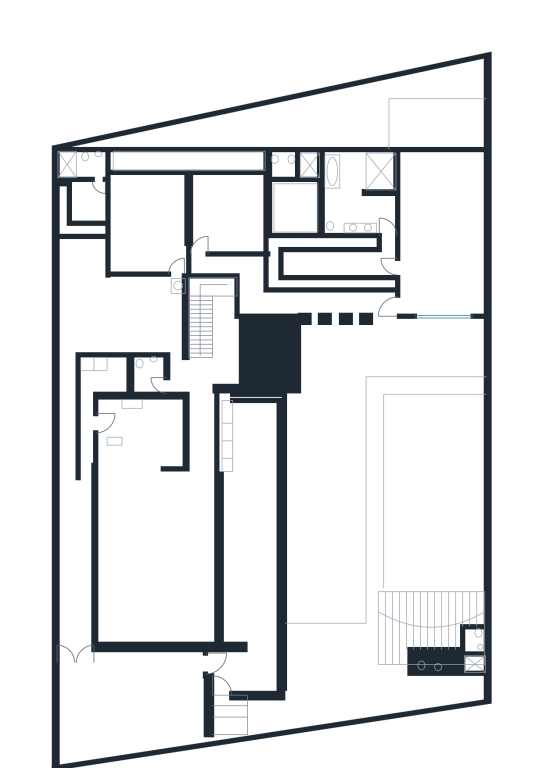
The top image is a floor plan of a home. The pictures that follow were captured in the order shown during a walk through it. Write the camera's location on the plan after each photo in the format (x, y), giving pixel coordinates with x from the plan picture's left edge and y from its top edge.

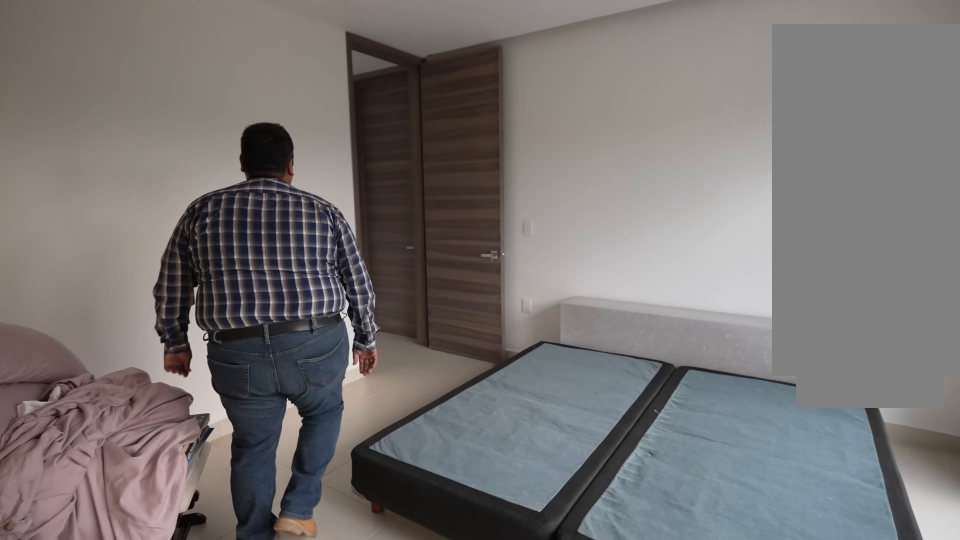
(253, 194)
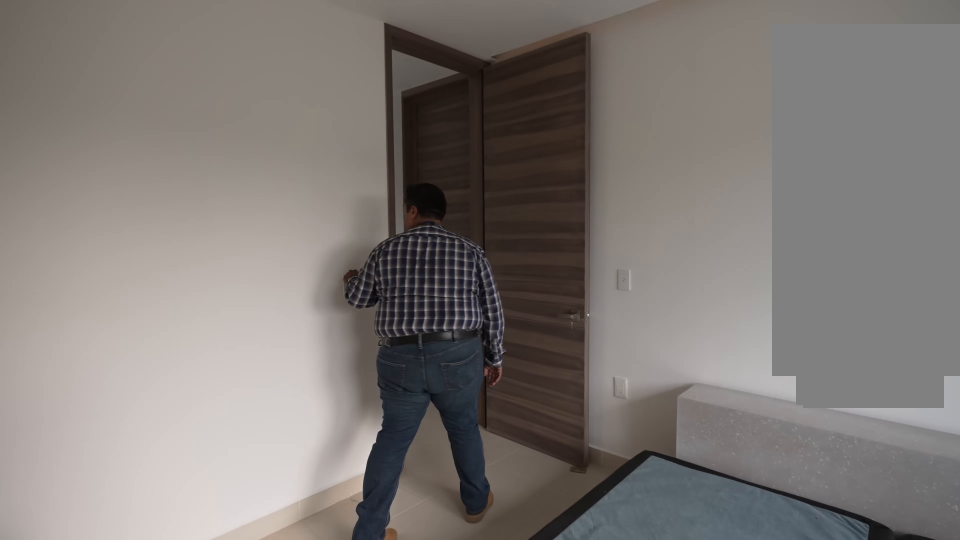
(232, 209)
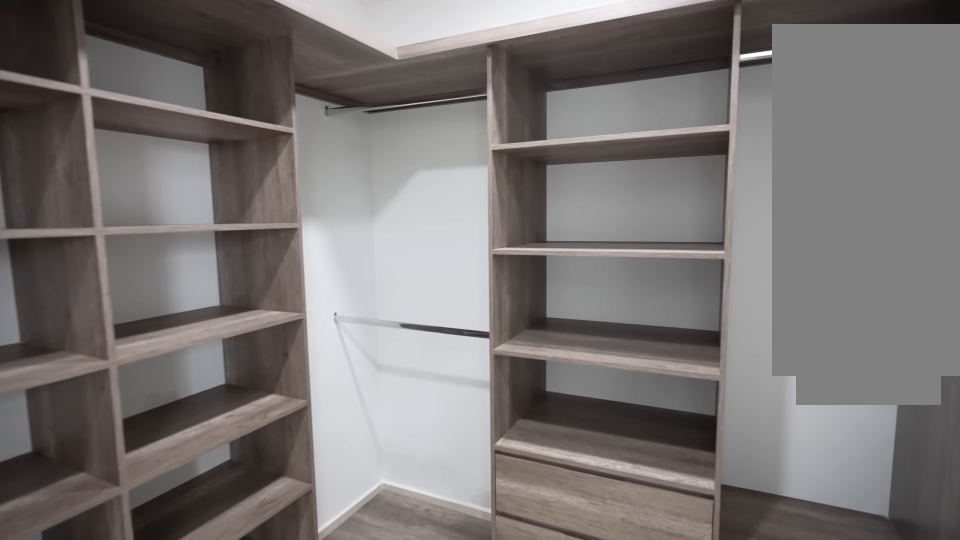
(114, 215)
